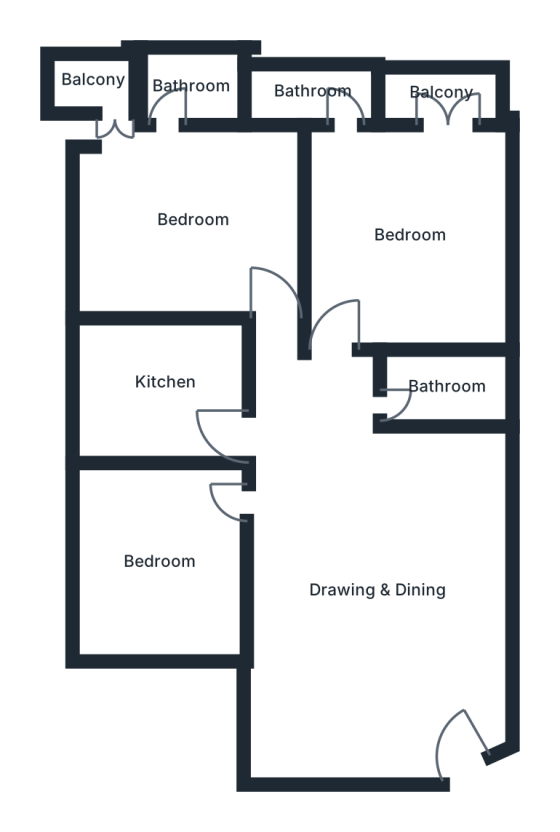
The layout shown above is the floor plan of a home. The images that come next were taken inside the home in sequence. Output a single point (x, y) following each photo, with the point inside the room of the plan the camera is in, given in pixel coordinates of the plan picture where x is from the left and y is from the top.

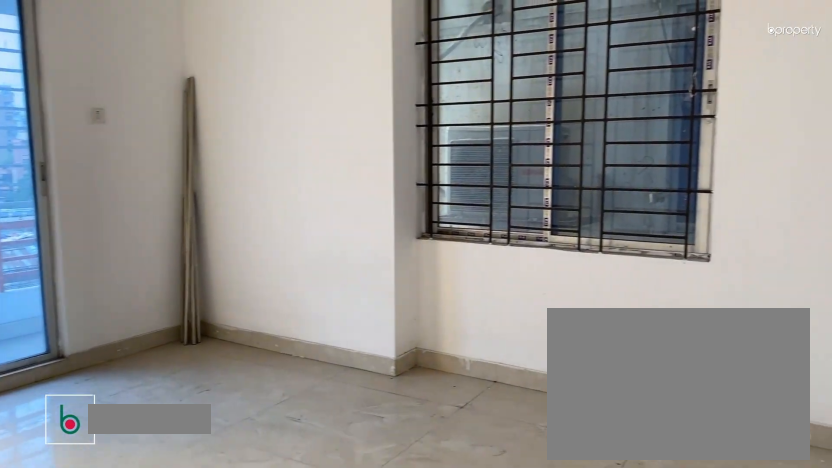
(416, 234)
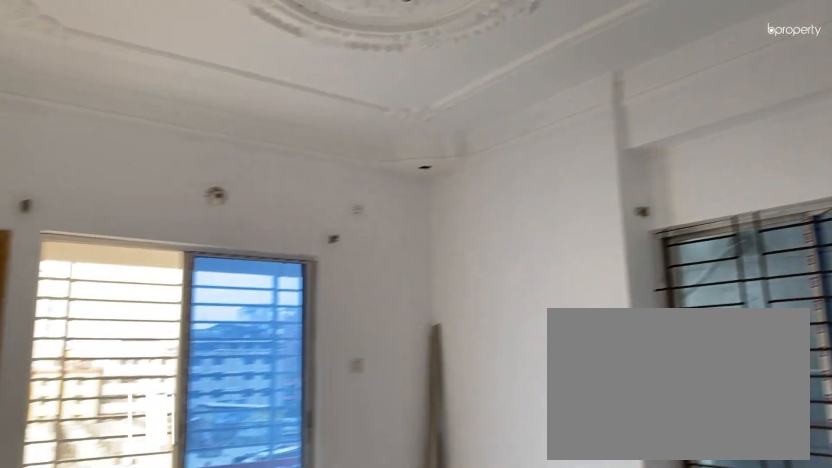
(416, 234)
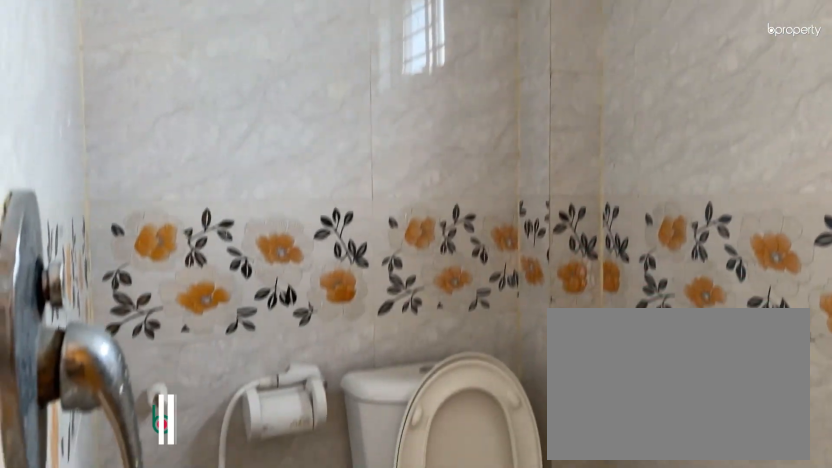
(319, 93)
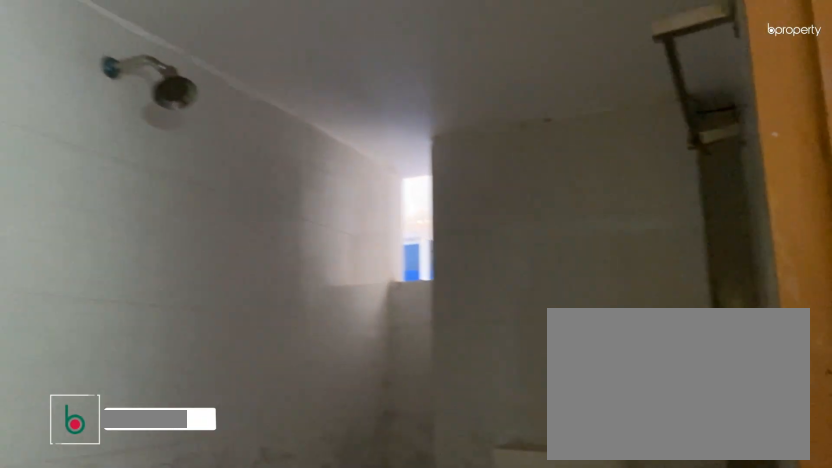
(451, 388)
